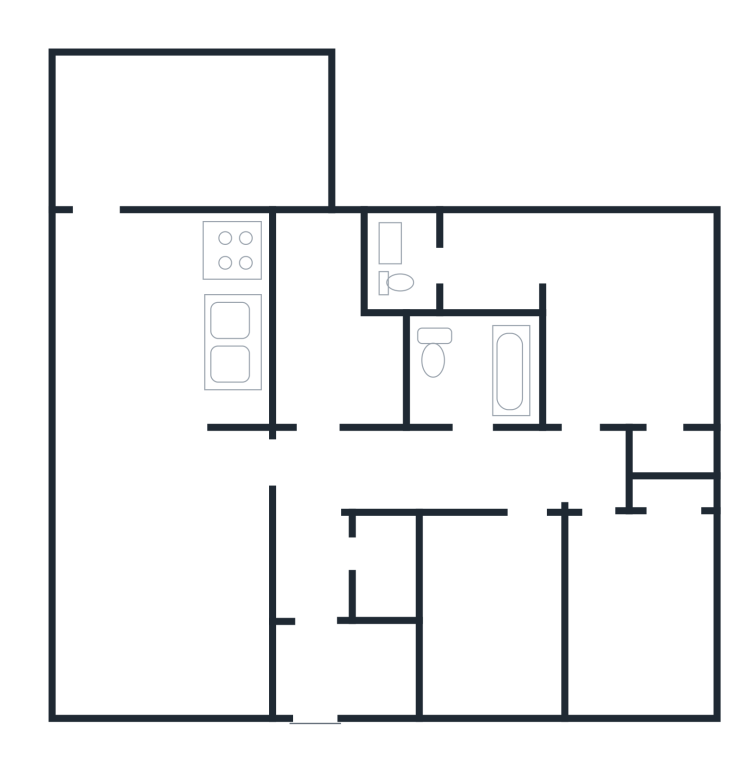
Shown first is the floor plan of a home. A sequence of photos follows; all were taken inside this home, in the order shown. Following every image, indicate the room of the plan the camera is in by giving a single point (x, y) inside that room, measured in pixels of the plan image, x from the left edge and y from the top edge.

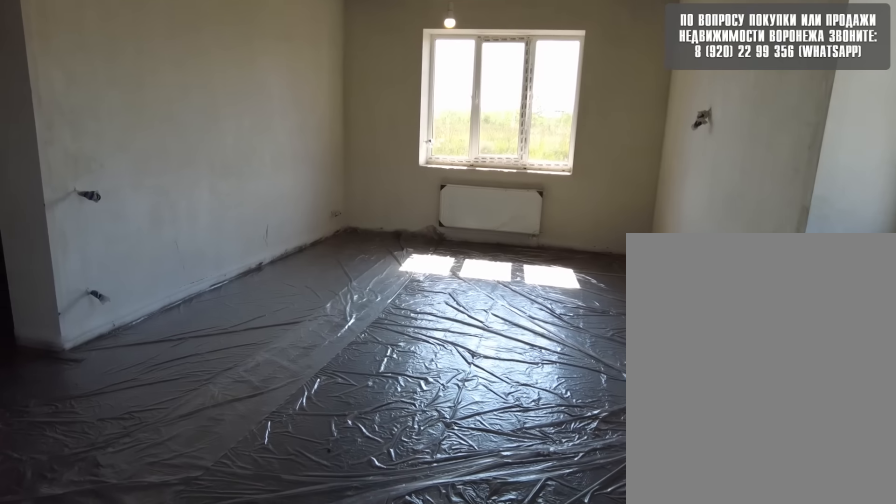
(130, 306)
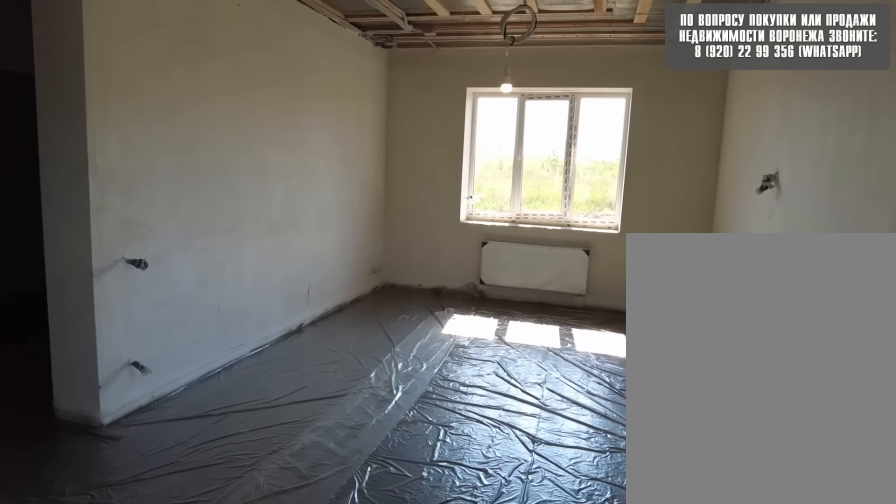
(130, 278)
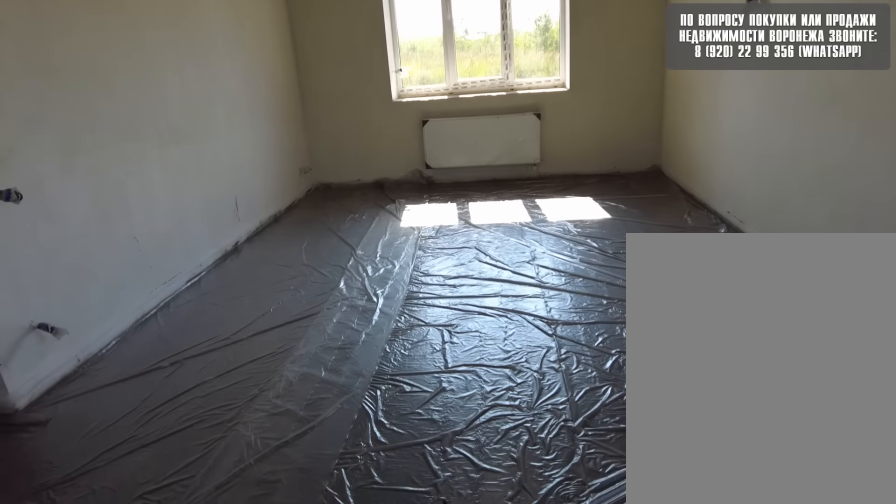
(131, 275)
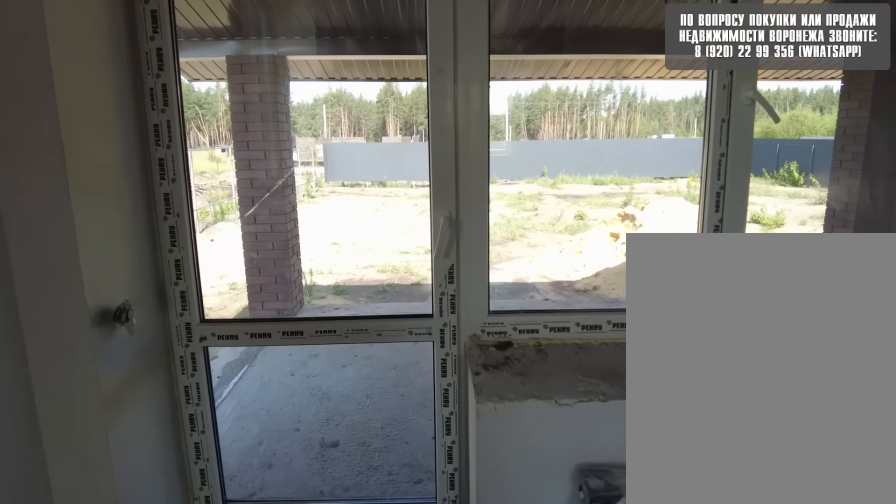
(134, 268)
